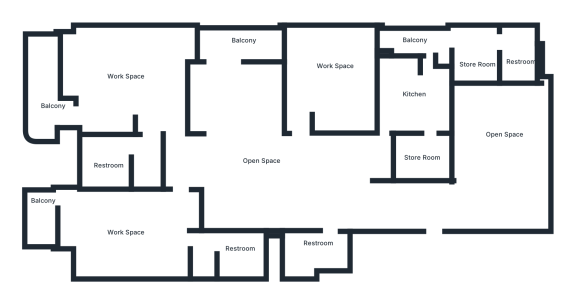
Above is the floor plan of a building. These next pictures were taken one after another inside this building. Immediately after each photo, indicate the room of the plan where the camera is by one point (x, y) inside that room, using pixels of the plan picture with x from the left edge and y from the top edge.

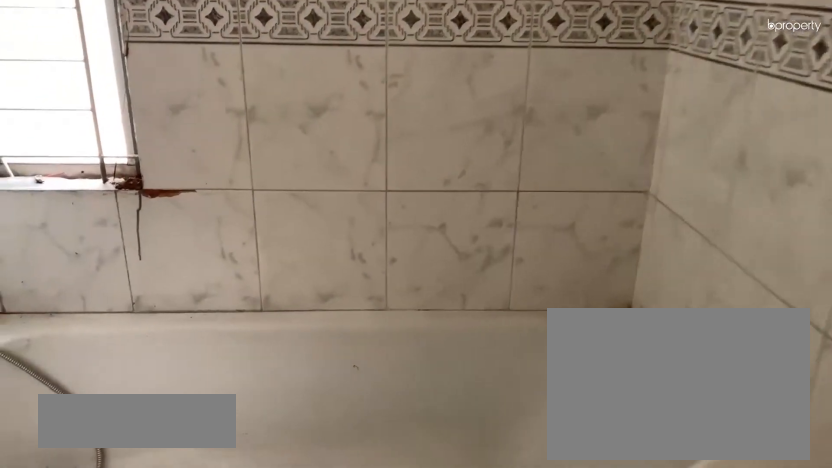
(113, 153)
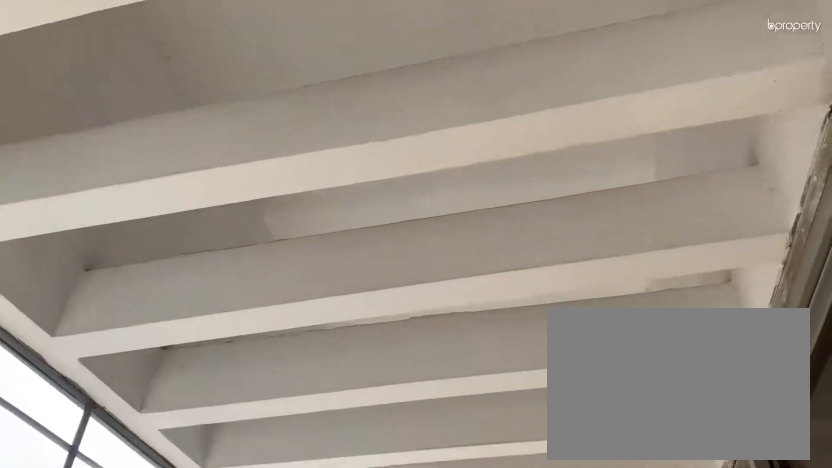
(42, 107)
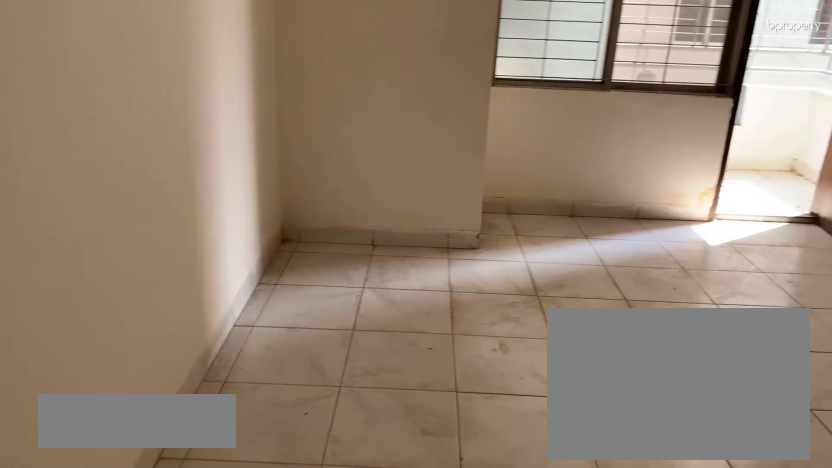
(134, 237)
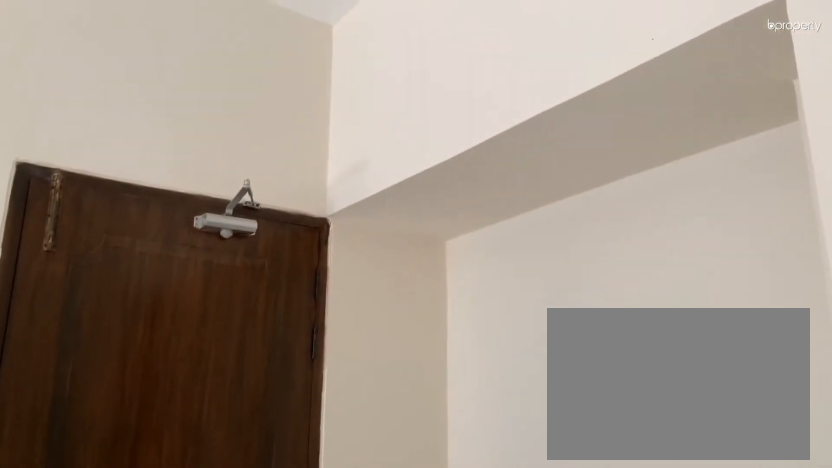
(134, 237)
